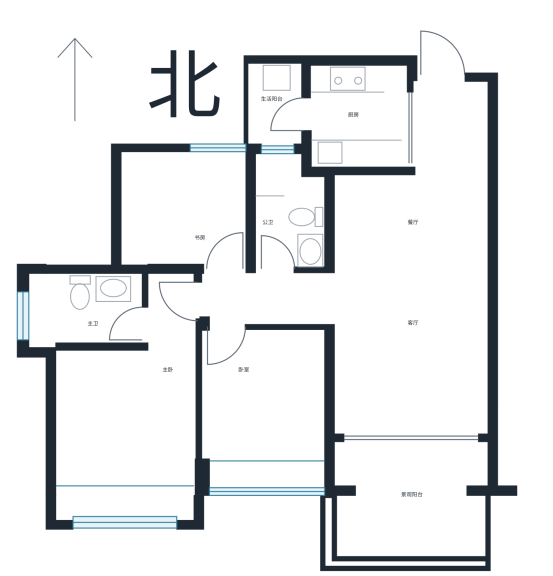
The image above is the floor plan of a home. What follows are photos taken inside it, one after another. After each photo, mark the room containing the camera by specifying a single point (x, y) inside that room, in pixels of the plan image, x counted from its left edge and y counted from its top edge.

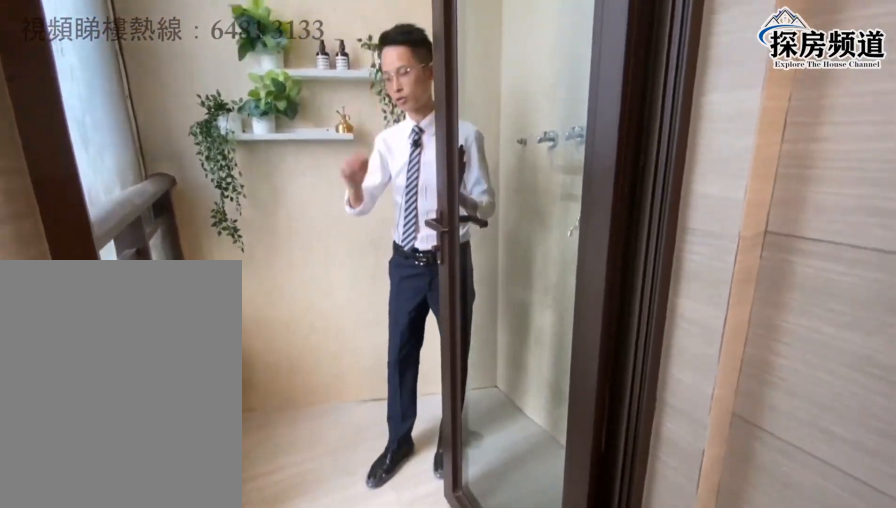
(280, 109)
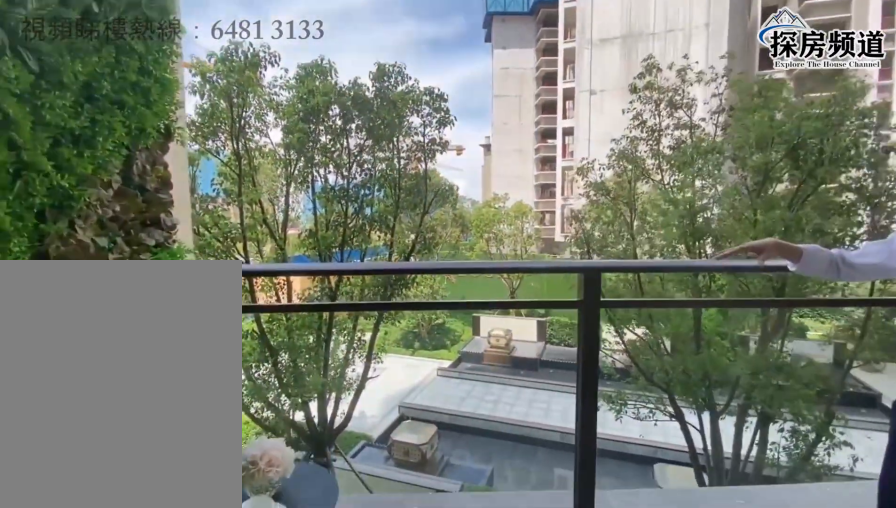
(408, 494)
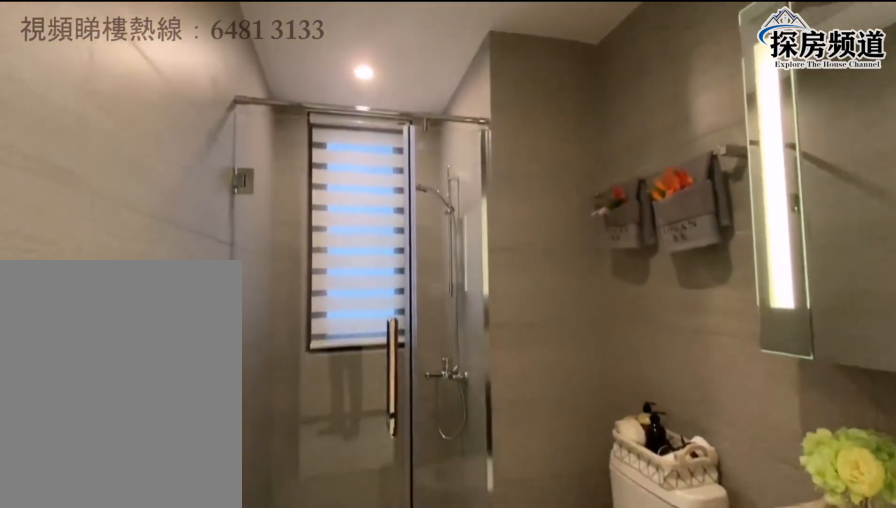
(289, 230)
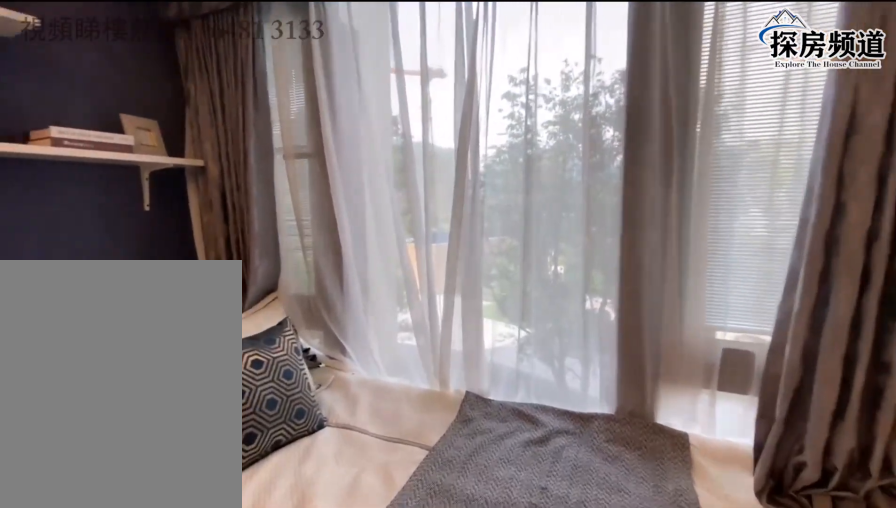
(269, 401)
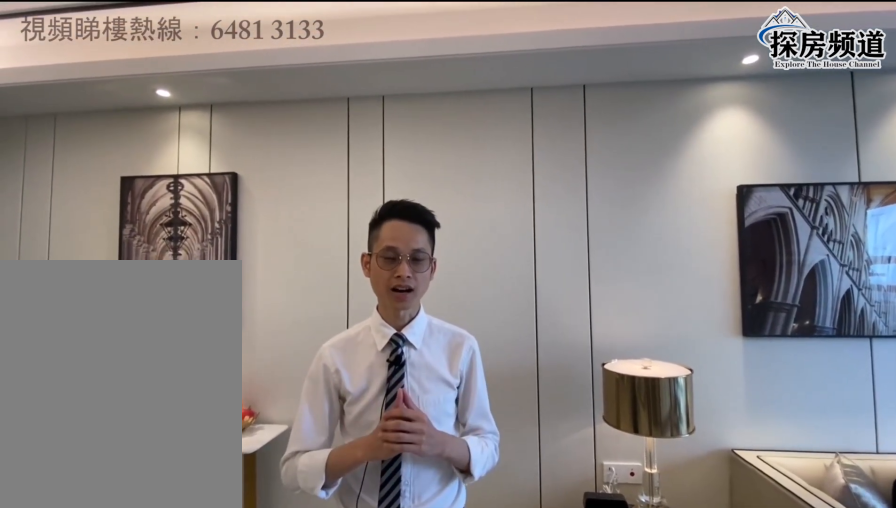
(425, 277)
